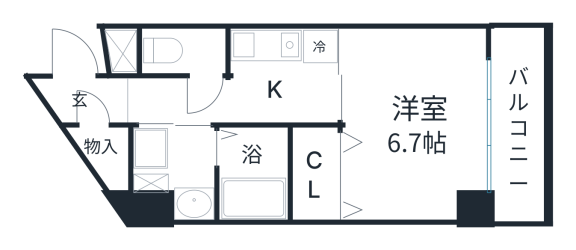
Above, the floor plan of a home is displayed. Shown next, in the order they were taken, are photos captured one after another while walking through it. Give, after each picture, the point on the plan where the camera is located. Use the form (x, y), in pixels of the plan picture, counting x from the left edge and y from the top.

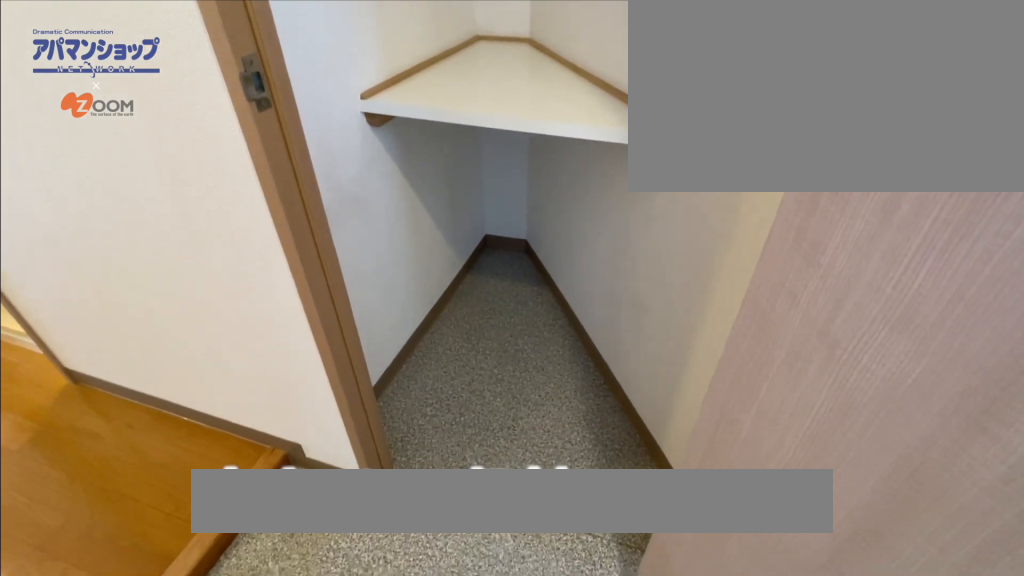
(90, 79)
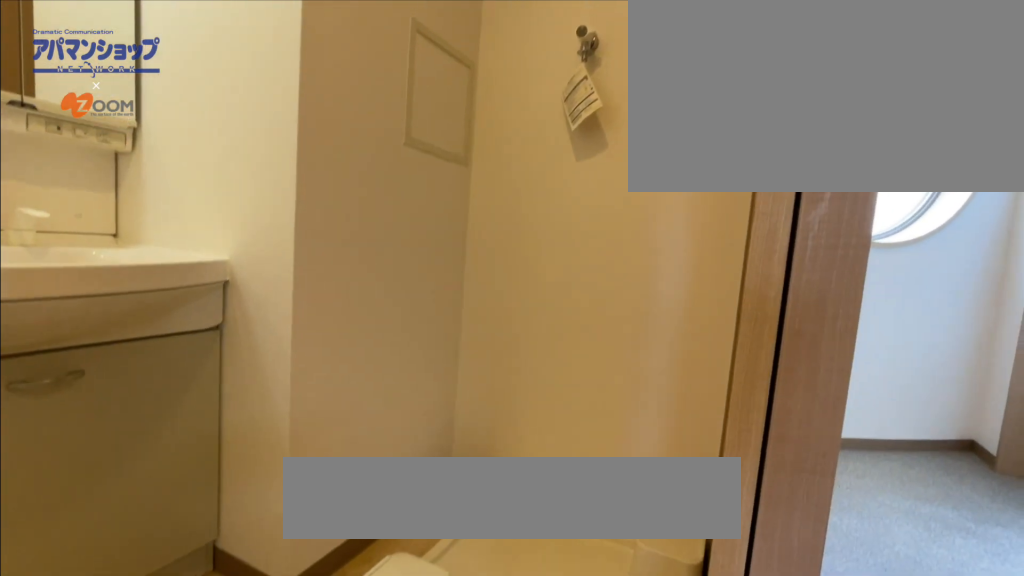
(192, 100)
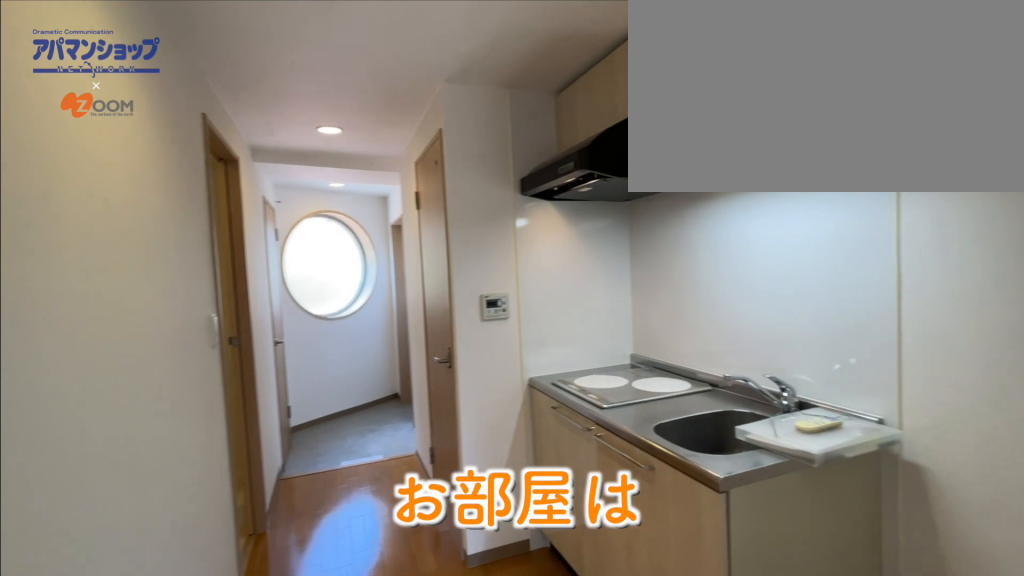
(359, 104)
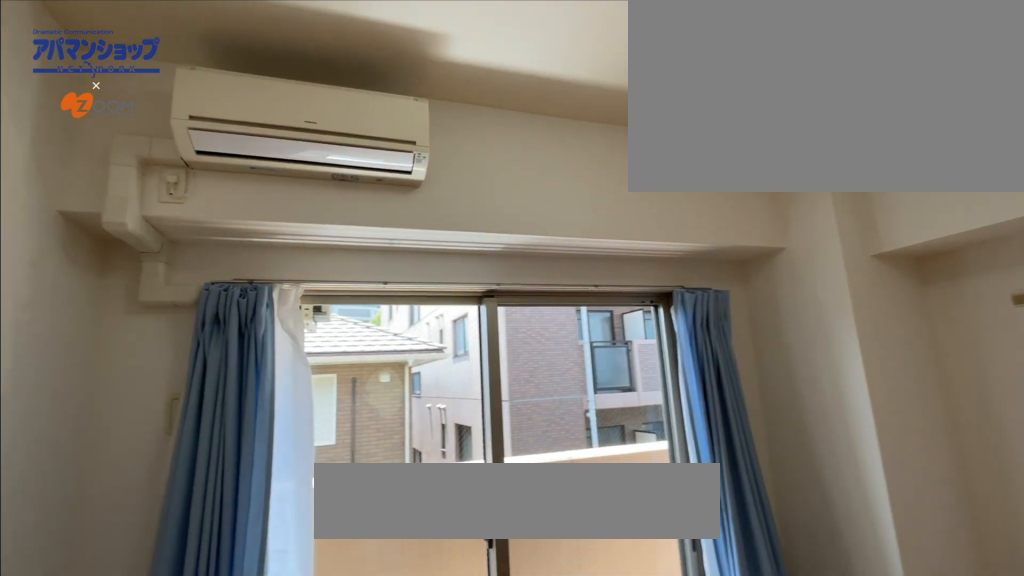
(358, 43)
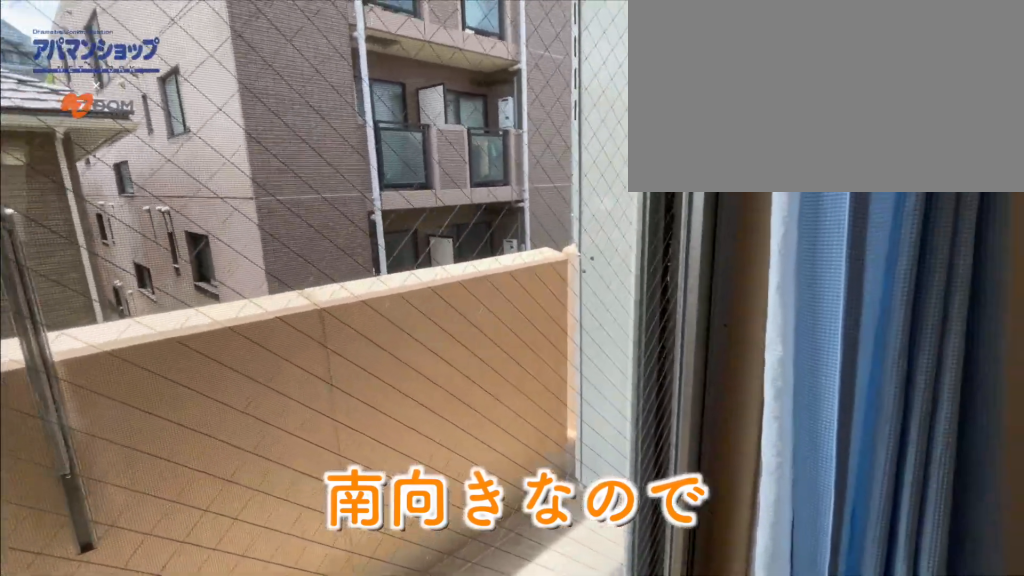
(474, 136)
